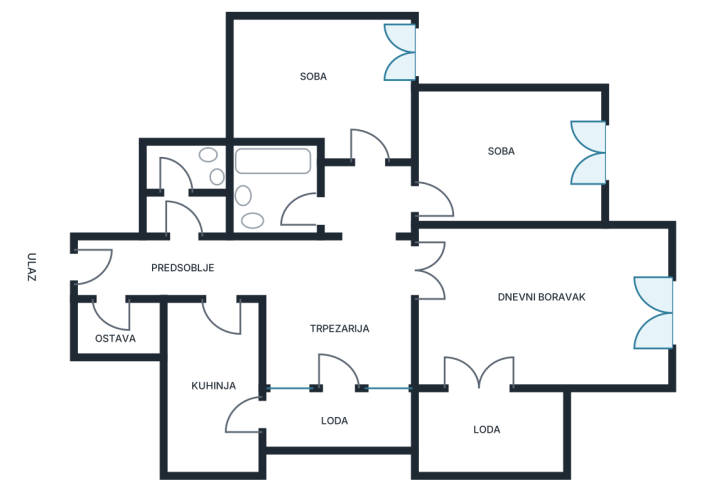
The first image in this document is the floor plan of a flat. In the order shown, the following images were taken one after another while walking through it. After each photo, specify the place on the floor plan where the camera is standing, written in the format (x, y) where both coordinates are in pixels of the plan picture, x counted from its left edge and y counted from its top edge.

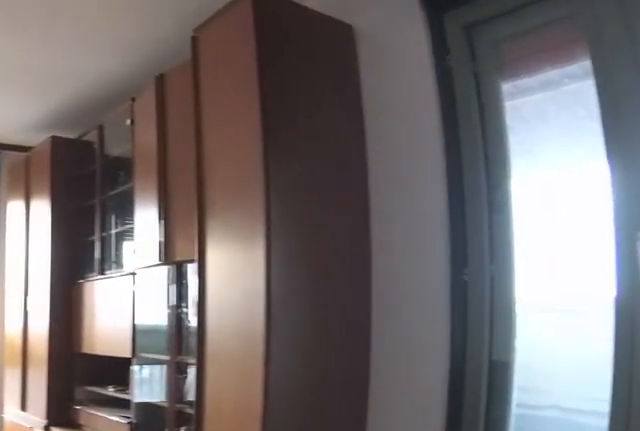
(415, 269)
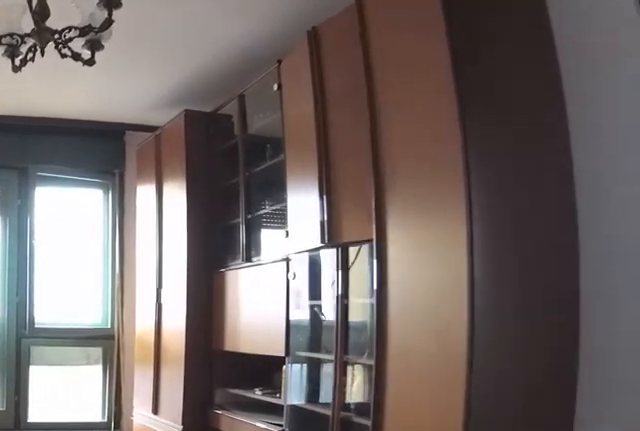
(441, 278)
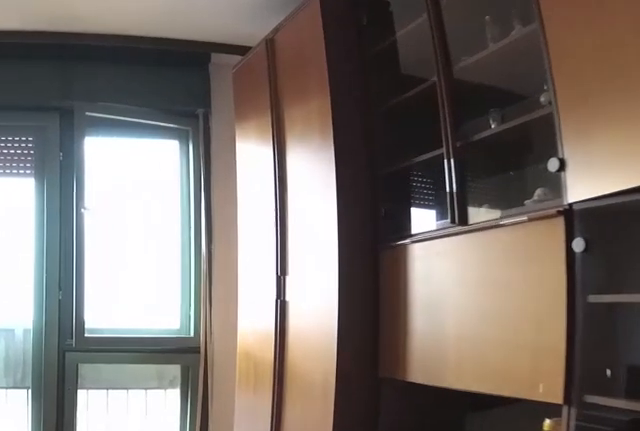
(490, 288)
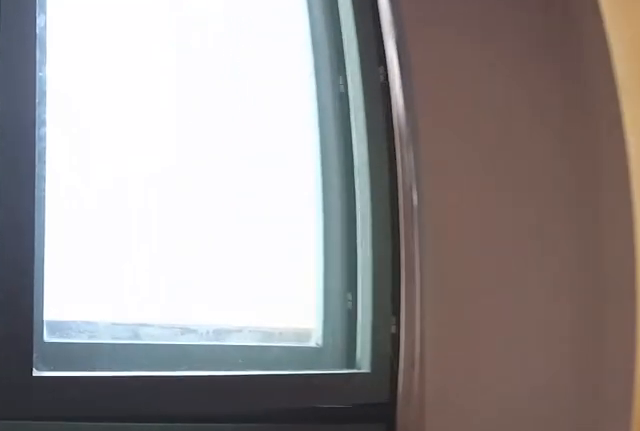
(585, 308)
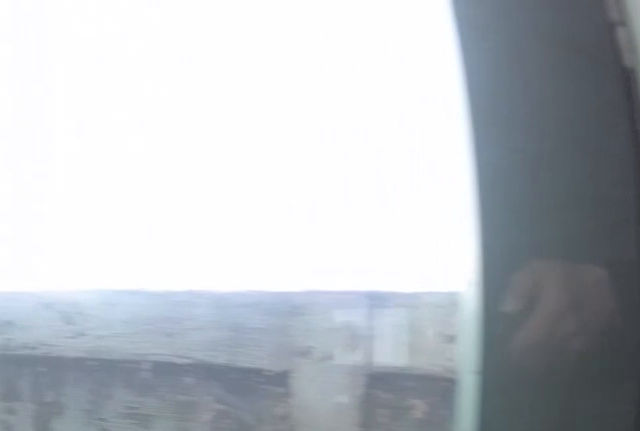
(614, 326)
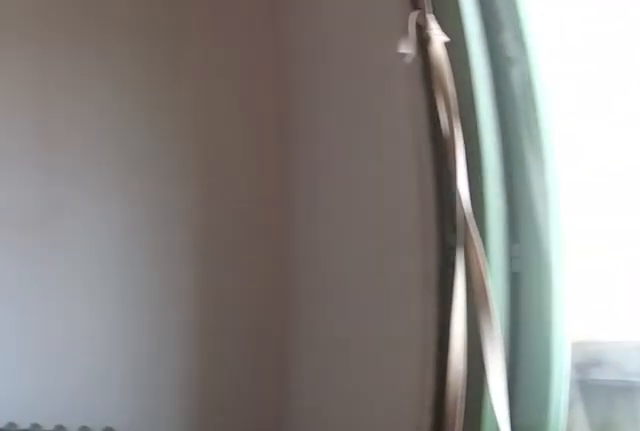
(632, 330)
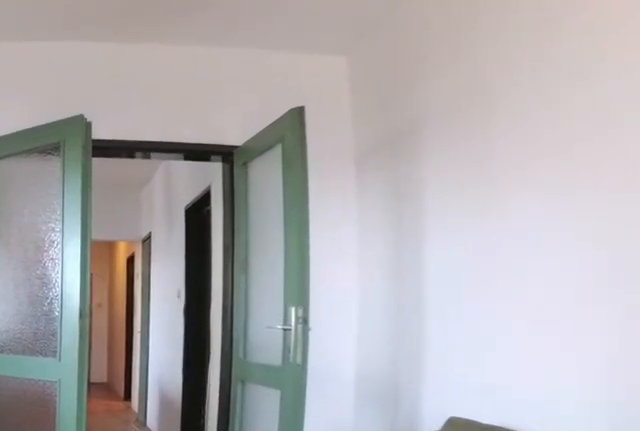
(545, 313)
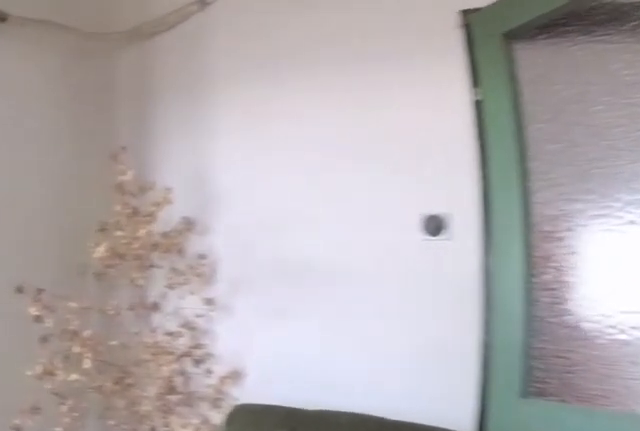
(504, 323)
